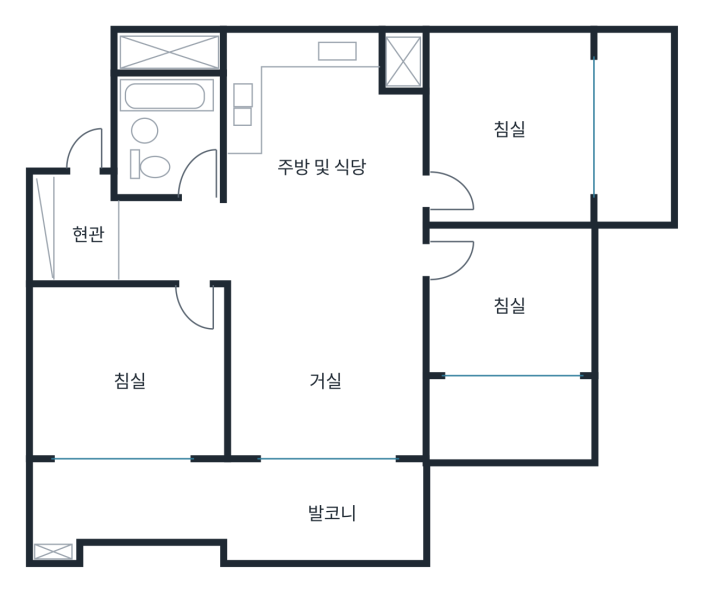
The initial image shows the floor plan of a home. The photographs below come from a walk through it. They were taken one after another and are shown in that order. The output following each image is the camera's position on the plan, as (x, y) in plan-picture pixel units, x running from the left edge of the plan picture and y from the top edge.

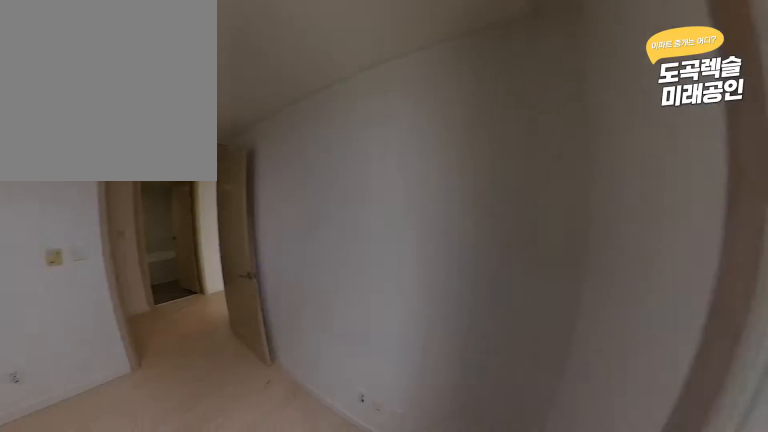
(163, 442)
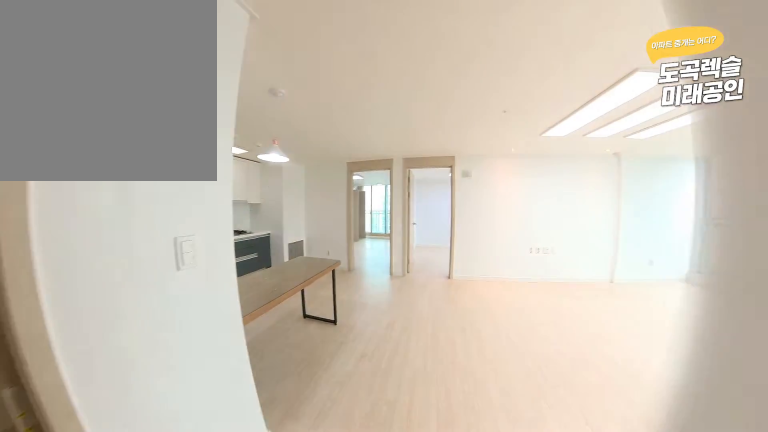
(203, 245)
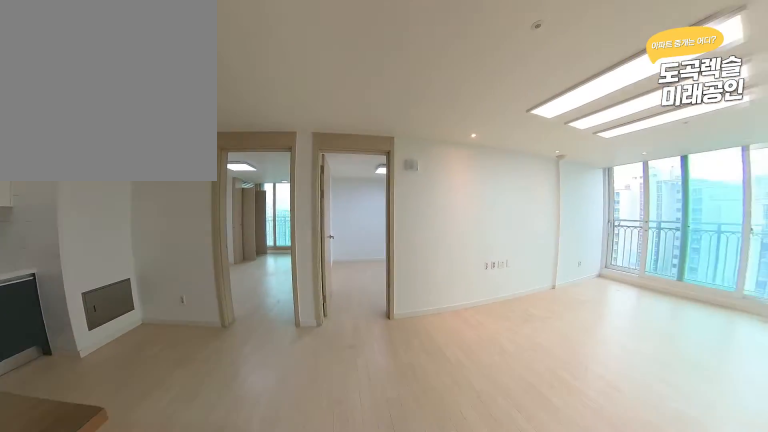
(274, 245)
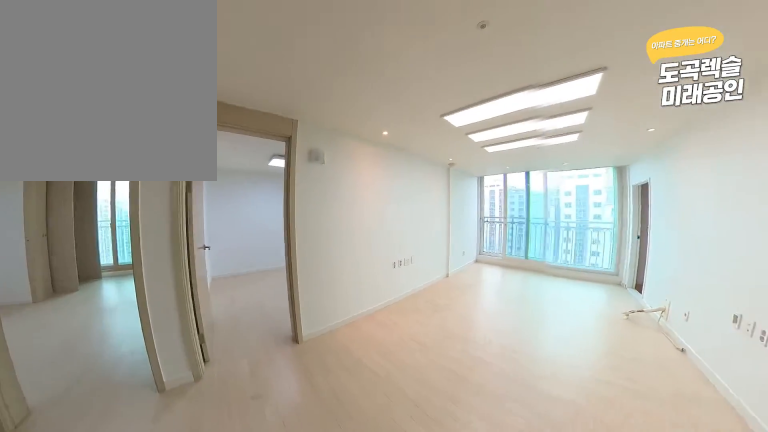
(291, 250)
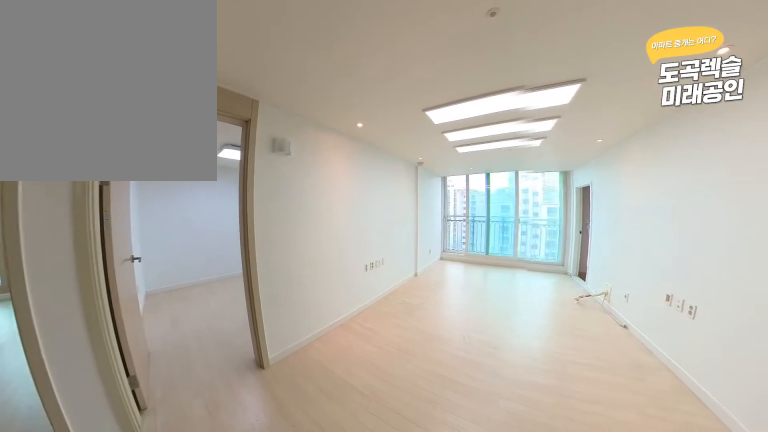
(305, 253)
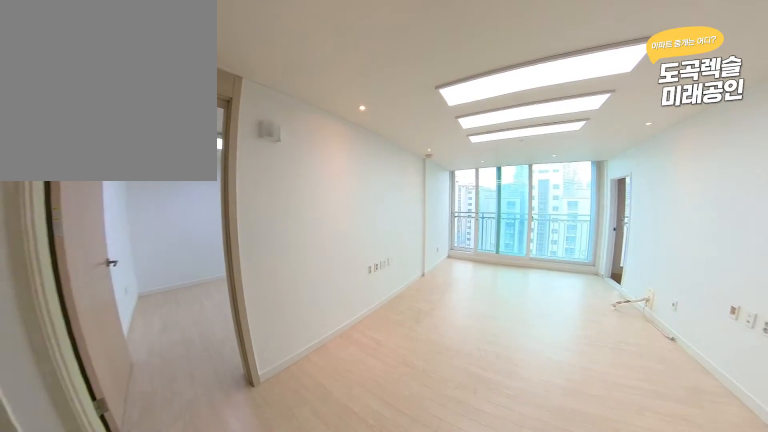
(305, 253)
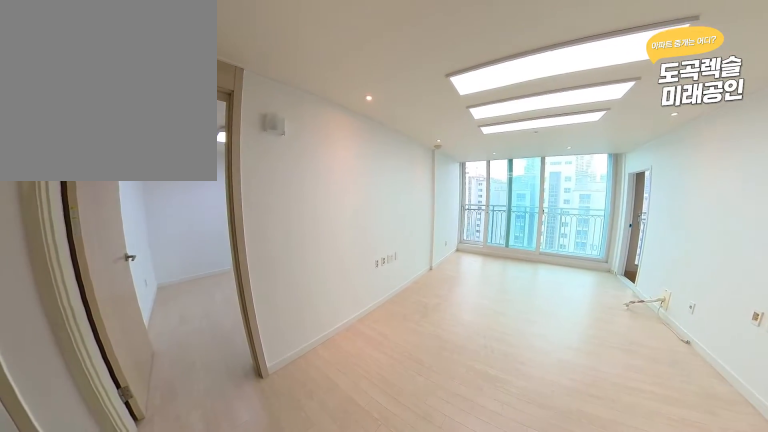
(305, 253)
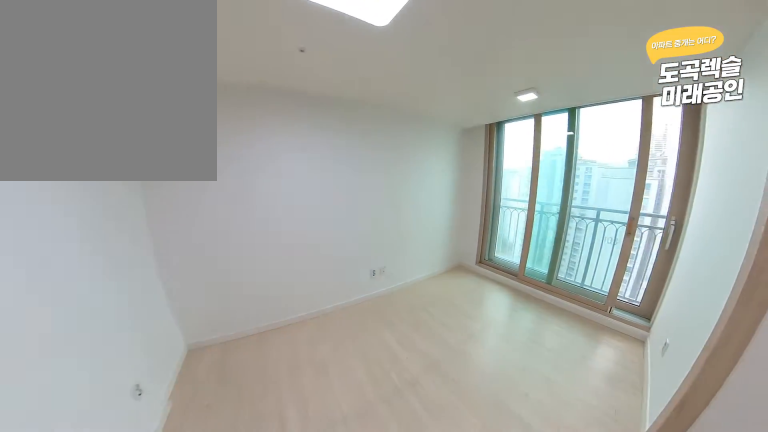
(406, 274)
